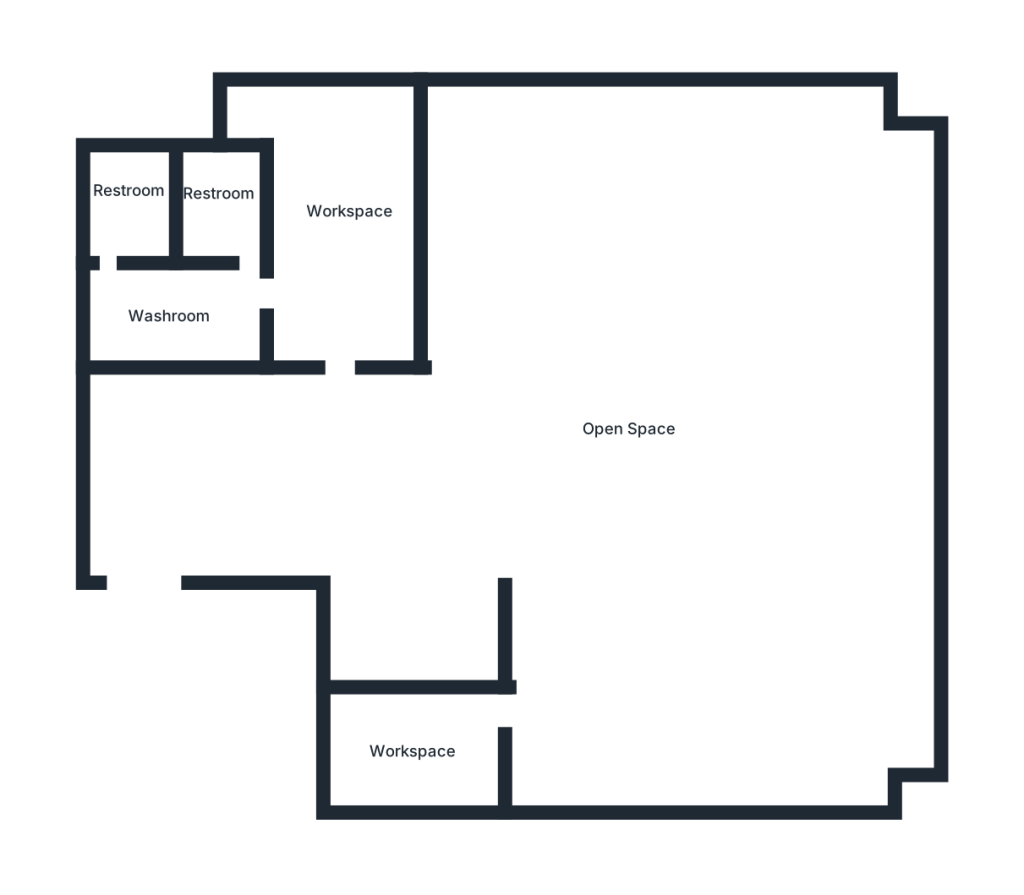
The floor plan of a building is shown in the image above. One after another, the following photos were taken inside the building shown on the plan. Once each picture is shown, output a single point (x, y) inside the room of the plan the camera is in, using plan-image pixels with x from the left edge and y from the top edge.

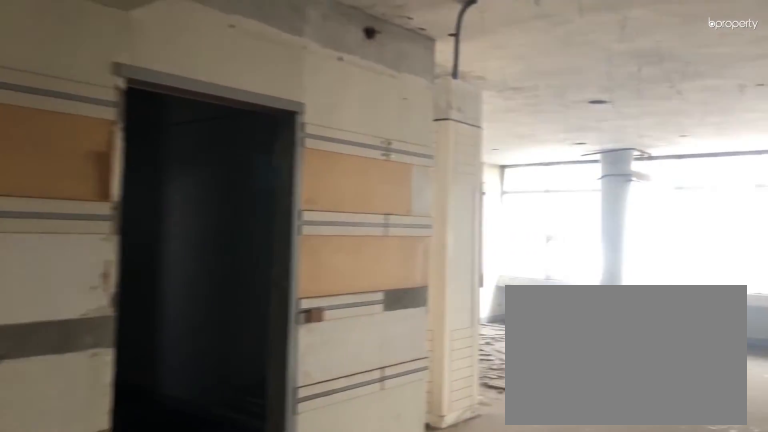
(402, 462)
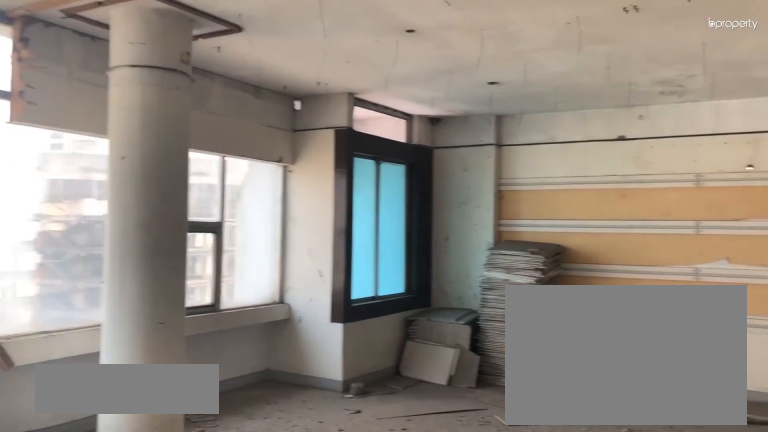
(637, 447)
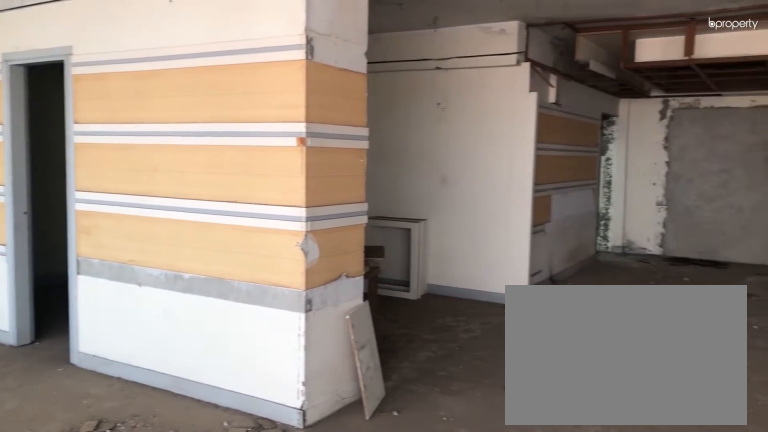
(698, 605)
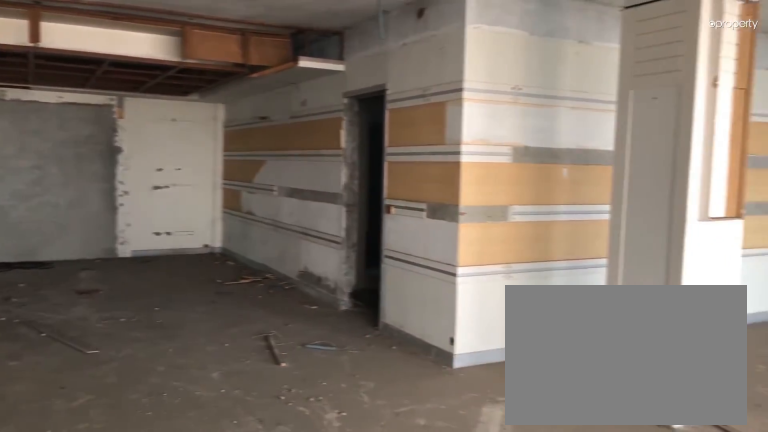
(638, 400)
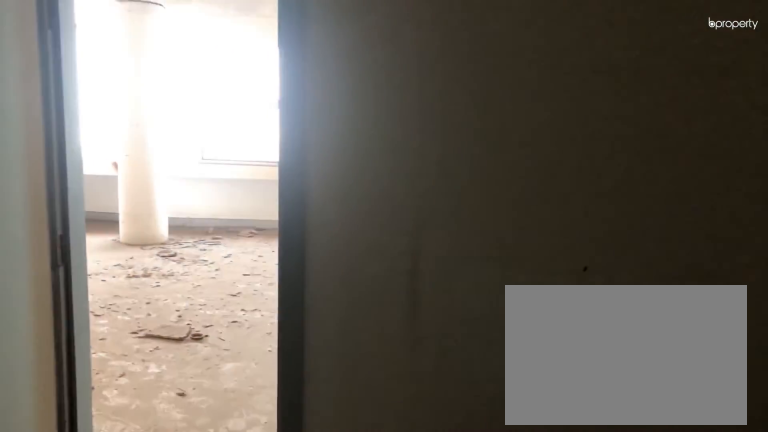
(419, 755)
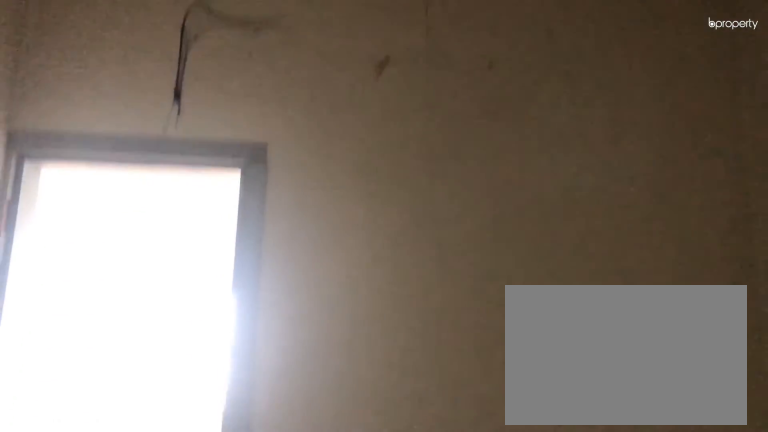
(419, 755)
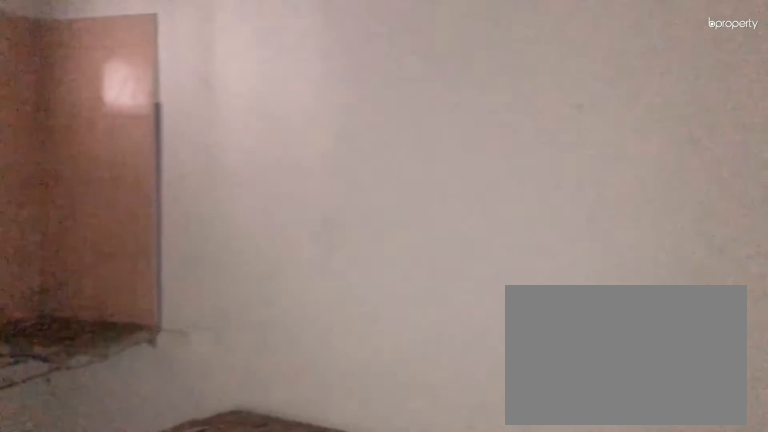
(336, 241)
